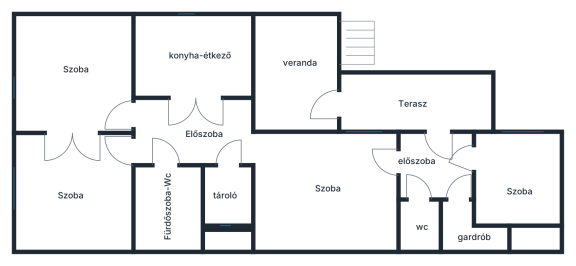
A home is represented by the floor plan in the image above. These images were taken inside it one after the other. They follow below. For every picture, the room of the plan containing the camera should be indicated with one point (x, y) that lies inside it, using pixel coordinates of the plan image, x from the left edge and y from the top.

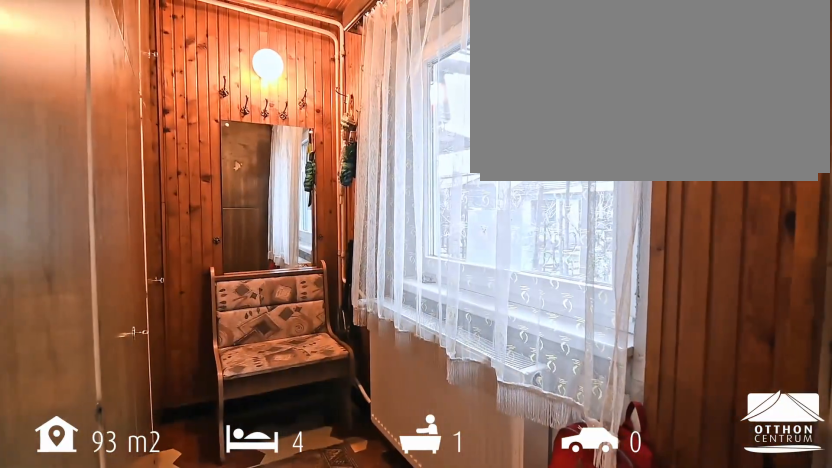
(294, 74)
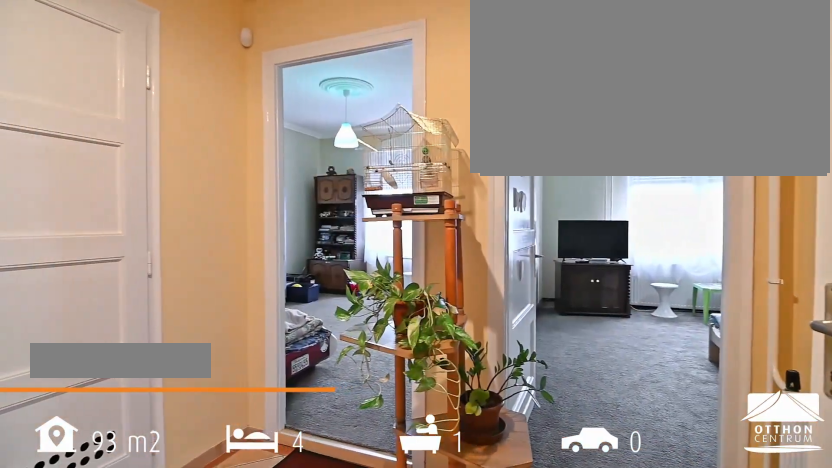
(196, 133)
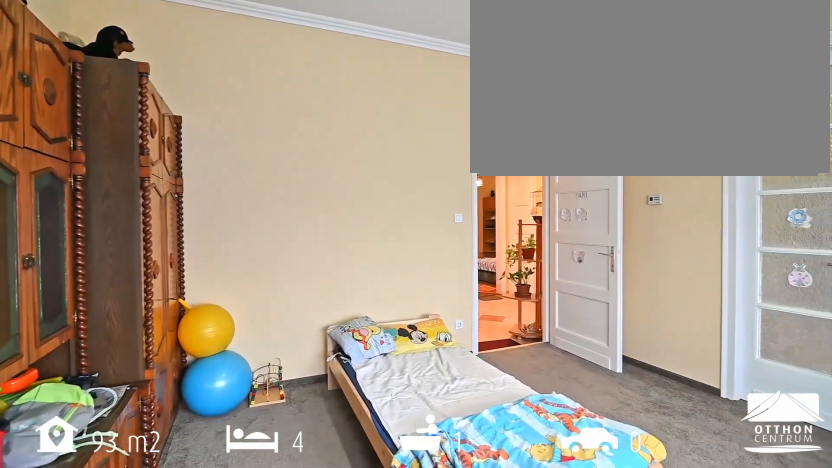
(75, 79)
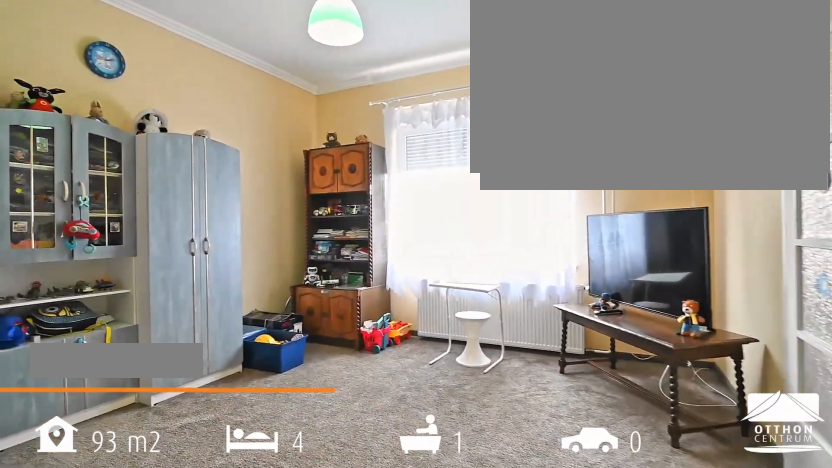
(72, 198)
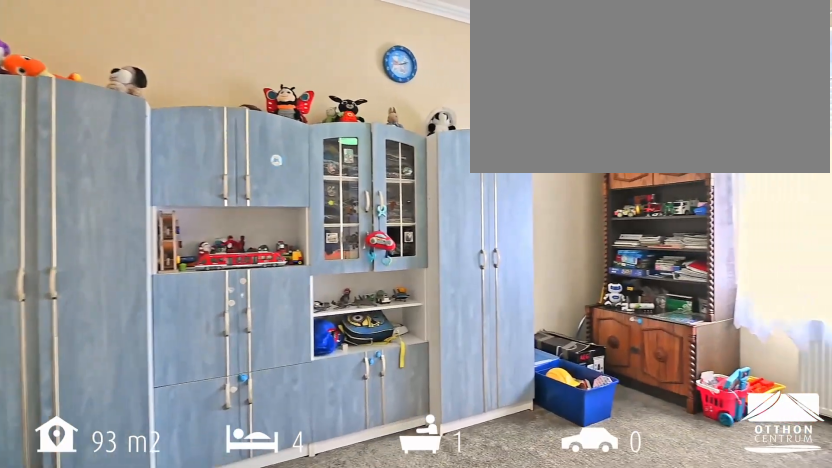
(72, 198)
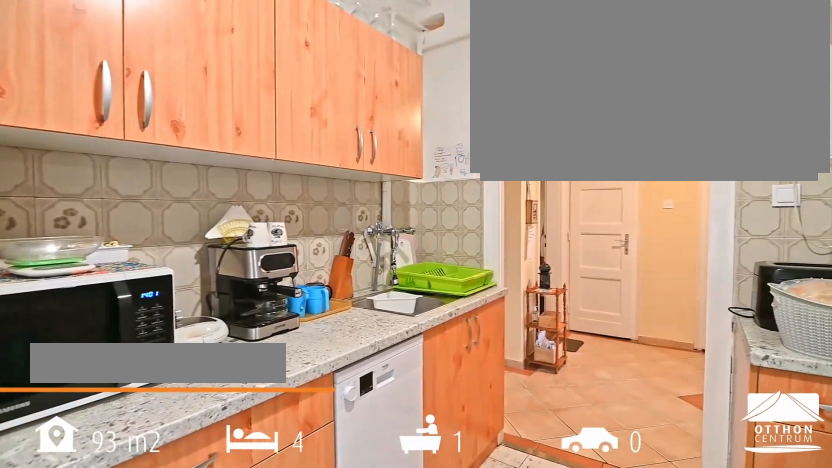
(195, 61)
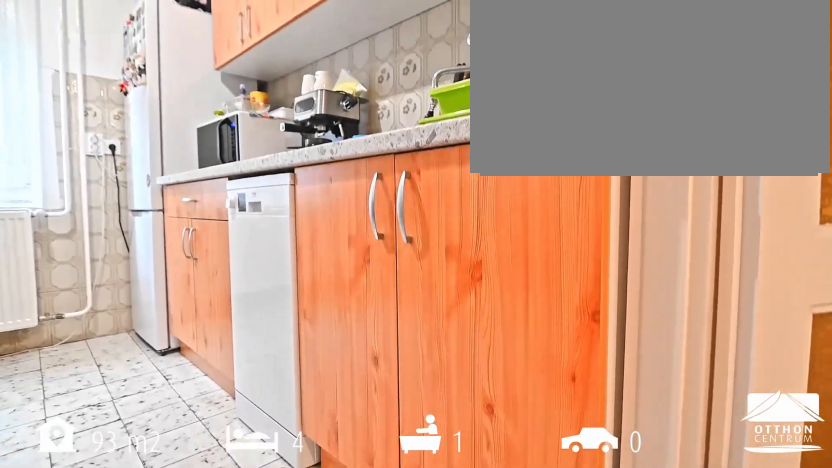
(195, 60)
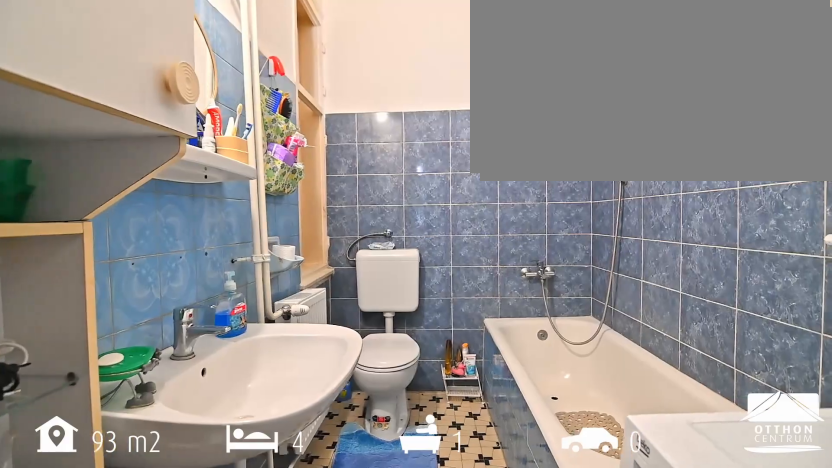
(167, 205)
